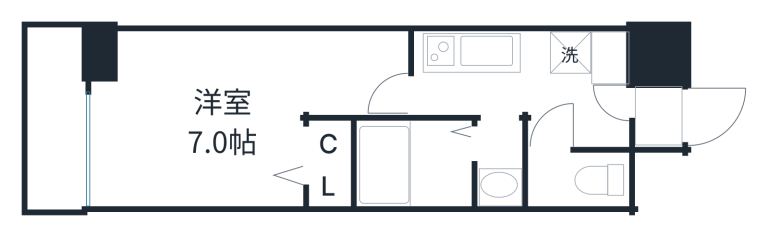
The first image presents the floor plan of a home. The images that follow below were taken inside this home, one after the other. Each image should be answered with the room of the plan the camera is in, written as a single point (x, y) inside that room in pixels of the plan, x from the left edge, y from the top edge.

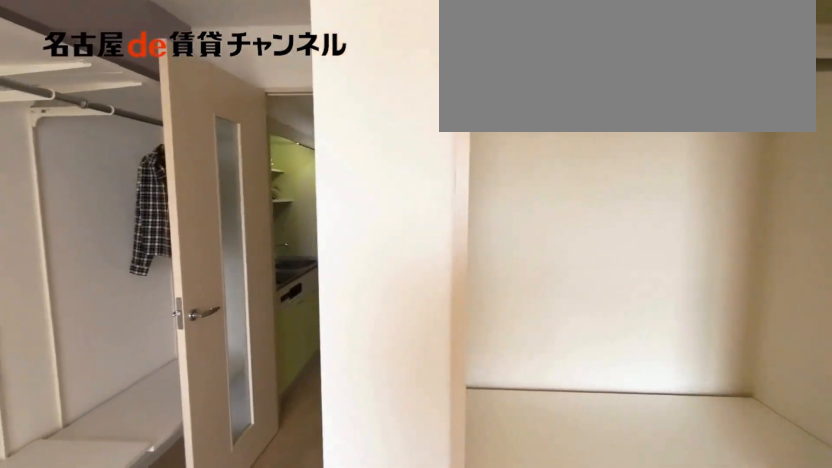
(327, 164)
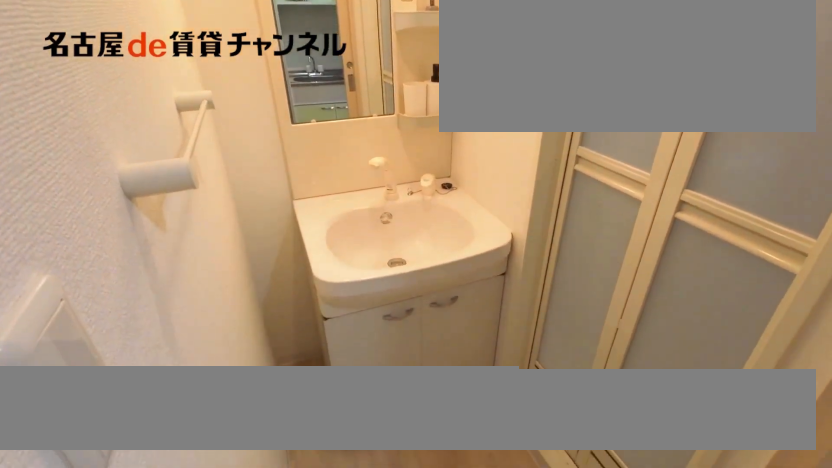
(508, 163)
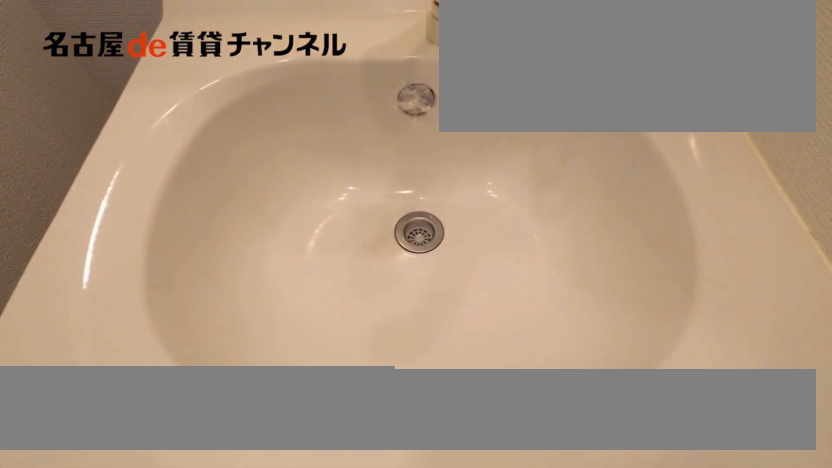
(508, 163)
